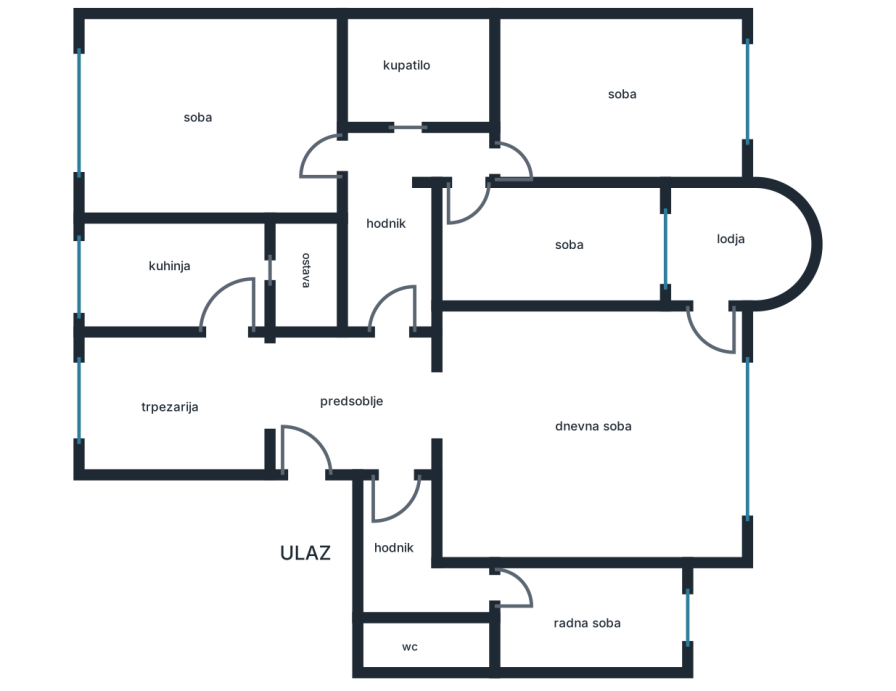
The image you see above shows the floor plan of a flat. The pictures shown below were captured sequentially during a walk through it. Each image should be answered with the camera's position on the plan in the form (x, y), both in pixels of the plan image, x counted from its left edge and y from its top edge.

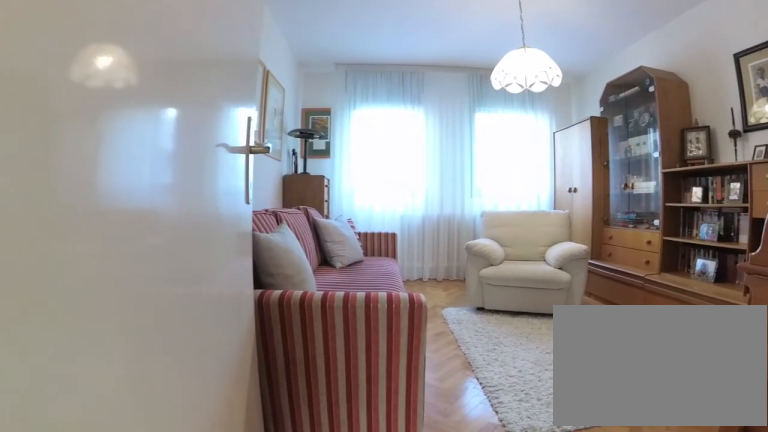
(372, 154)
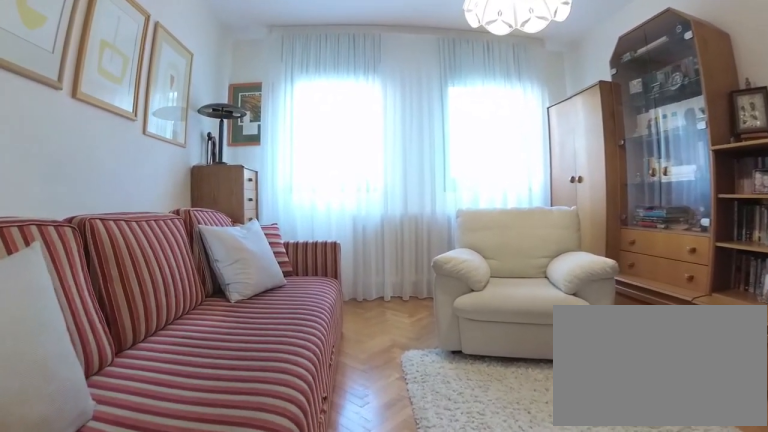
(285, 154)
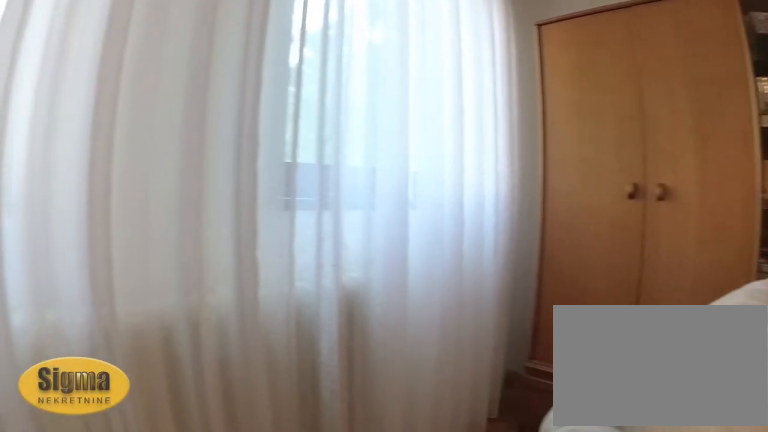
(140, 175)
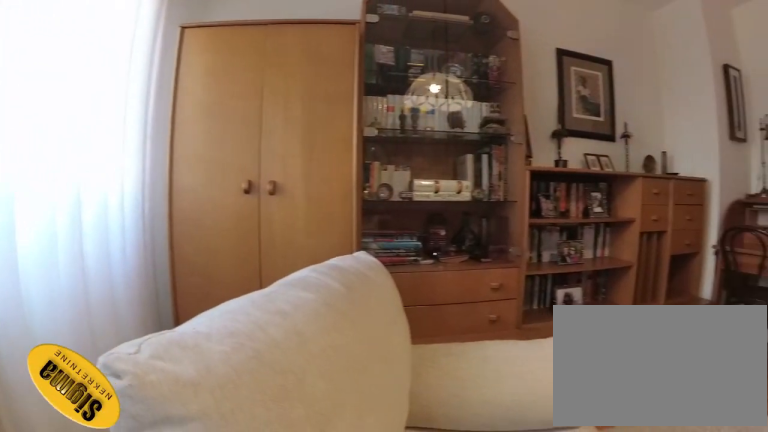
(117, 183)
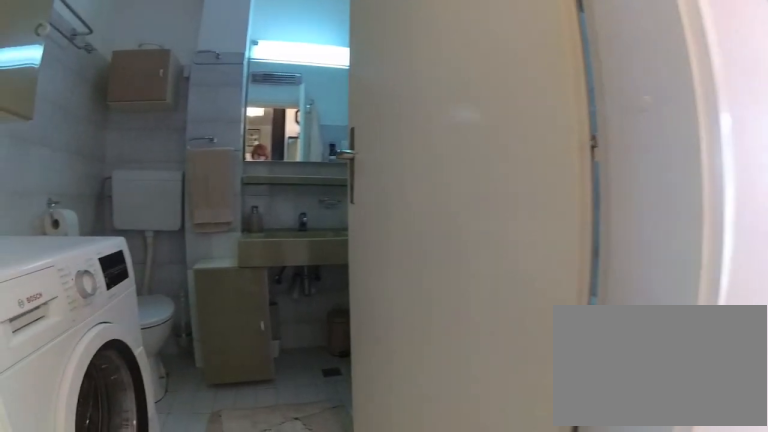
(387, 172)
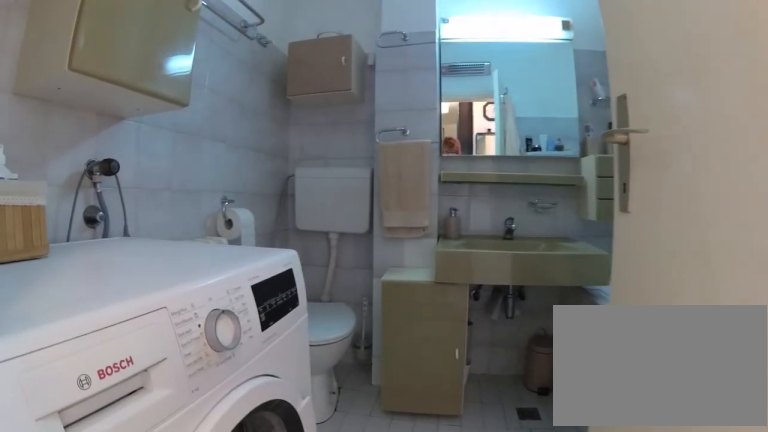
(409, 164)
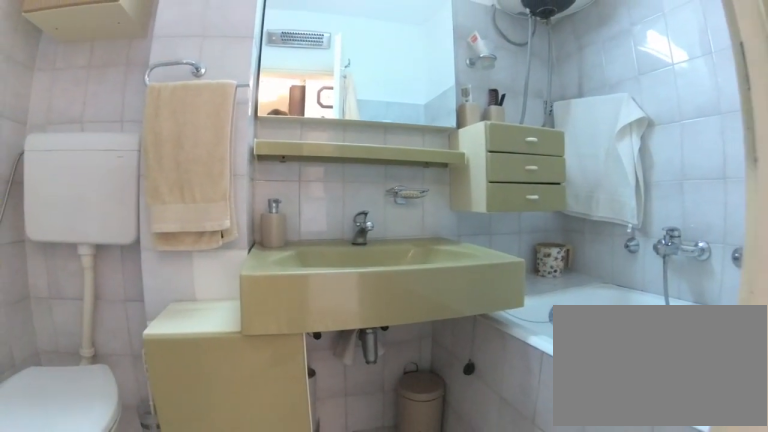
(407, 143)
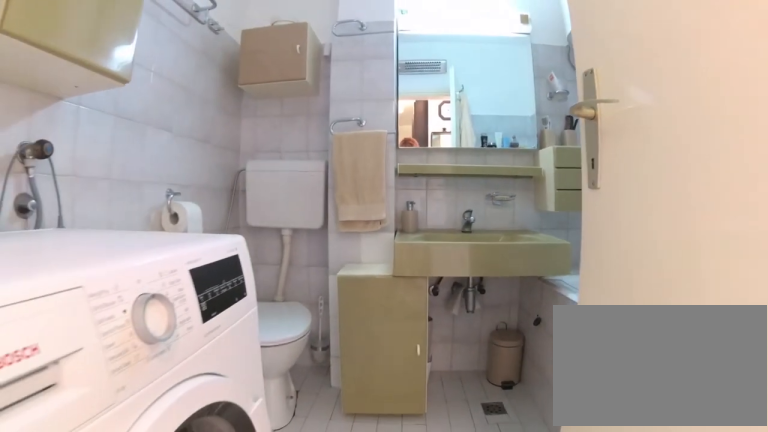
(403, 170)
